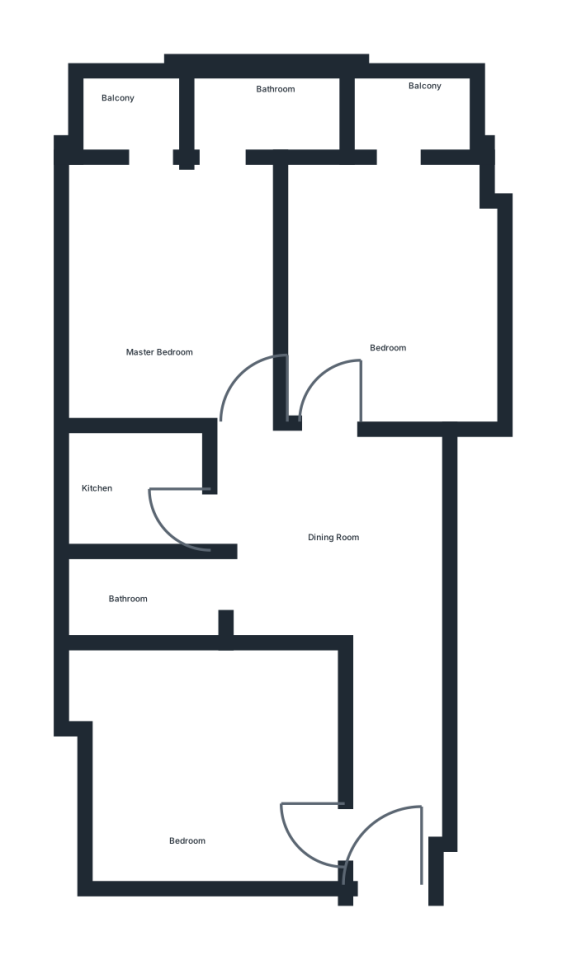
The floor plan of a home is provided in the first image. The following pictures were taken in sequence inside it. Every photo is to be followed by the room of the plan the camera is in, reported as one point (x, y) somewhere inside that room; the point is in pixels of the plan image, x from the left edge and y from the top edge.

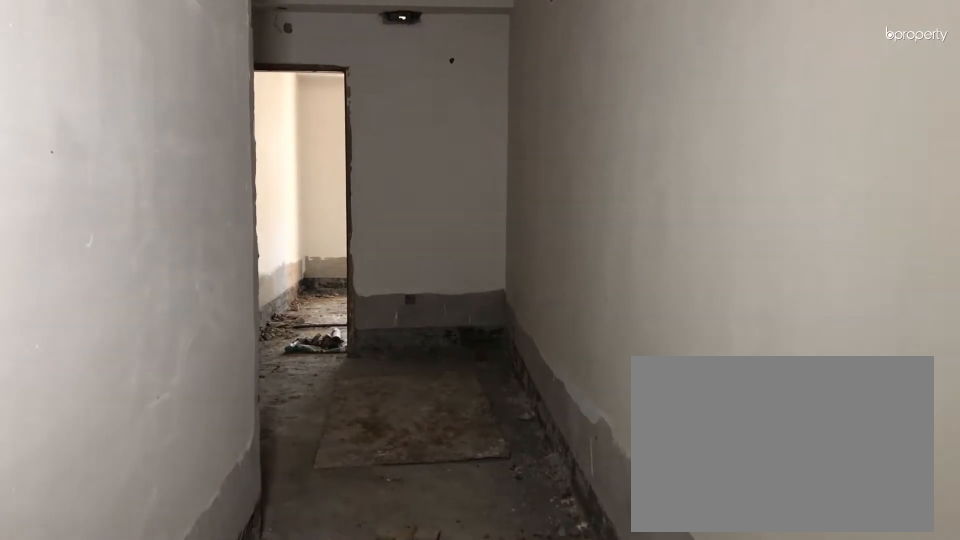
(395, 753)
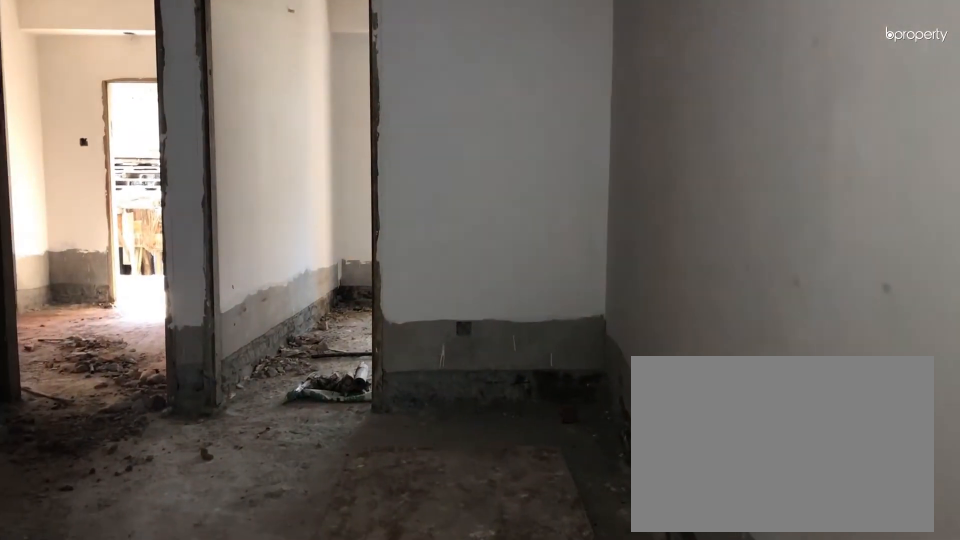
(346, 524)
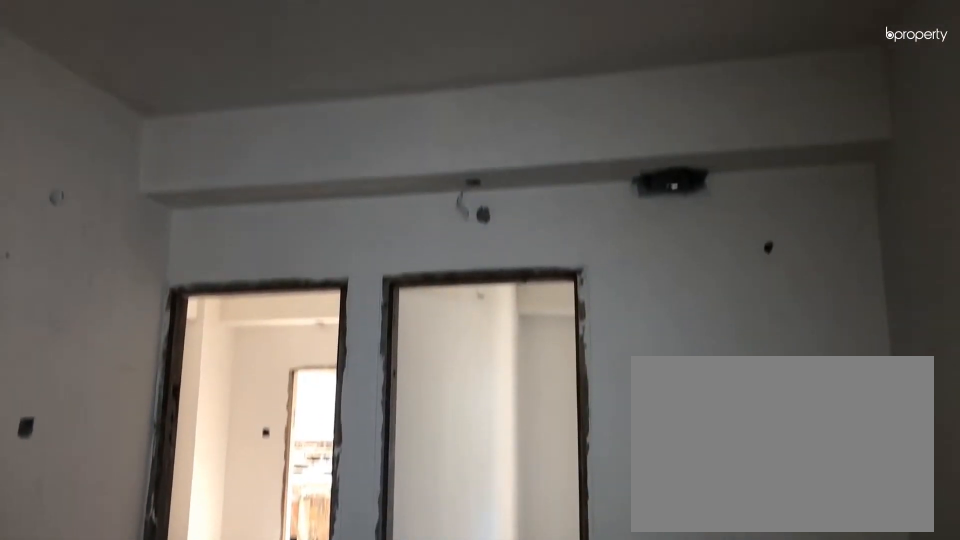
(345, 524)
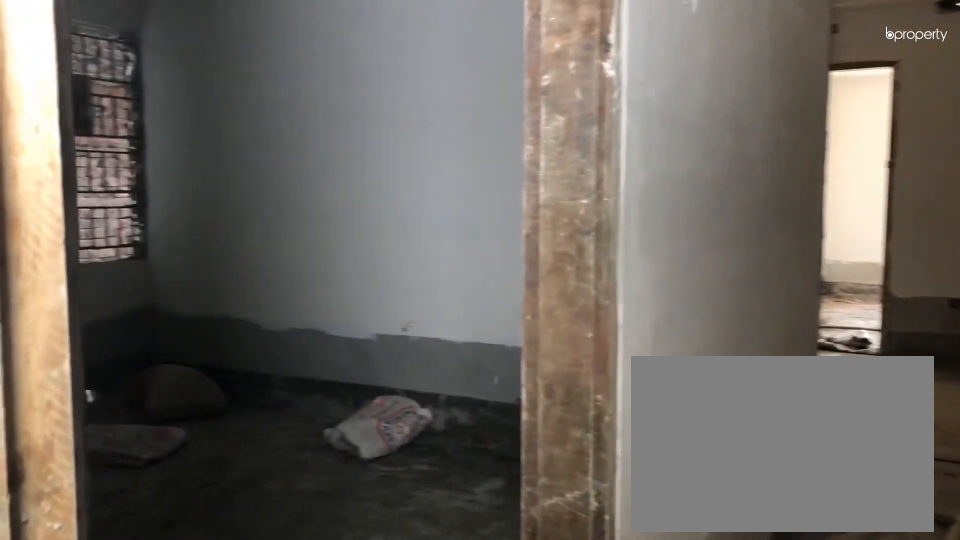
(318, 830)
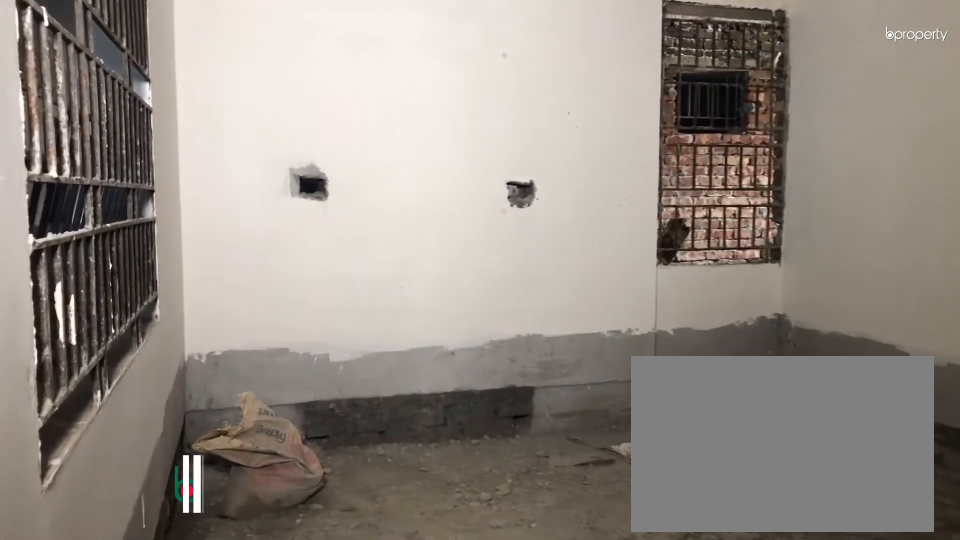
(192, 775)
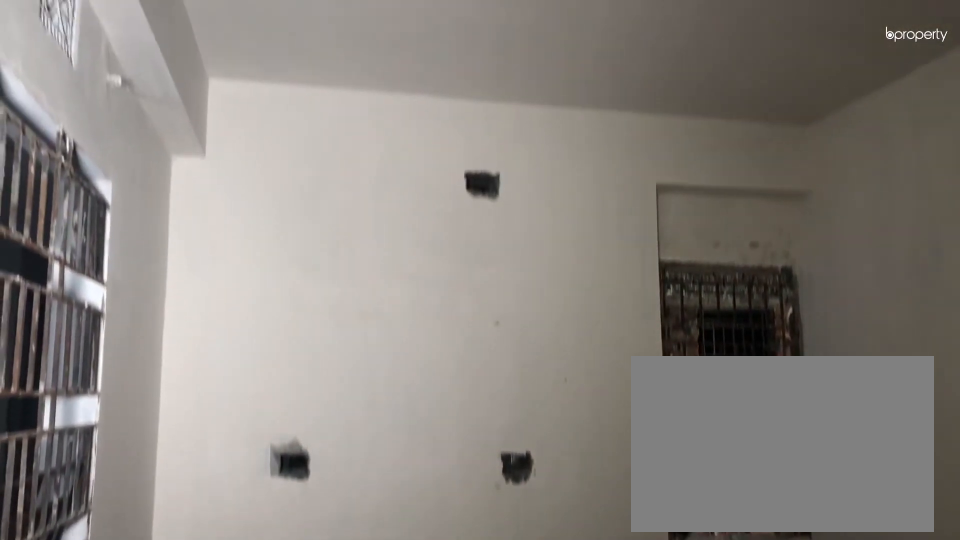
(195, 778)
